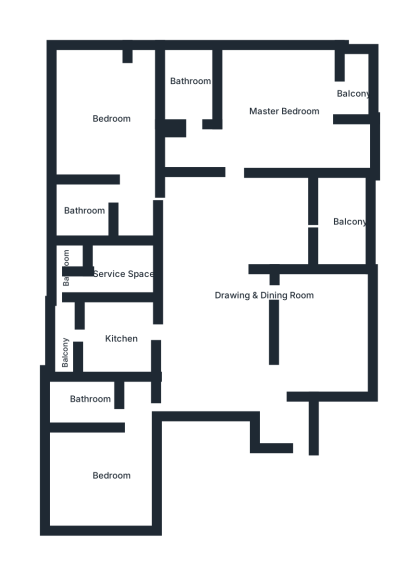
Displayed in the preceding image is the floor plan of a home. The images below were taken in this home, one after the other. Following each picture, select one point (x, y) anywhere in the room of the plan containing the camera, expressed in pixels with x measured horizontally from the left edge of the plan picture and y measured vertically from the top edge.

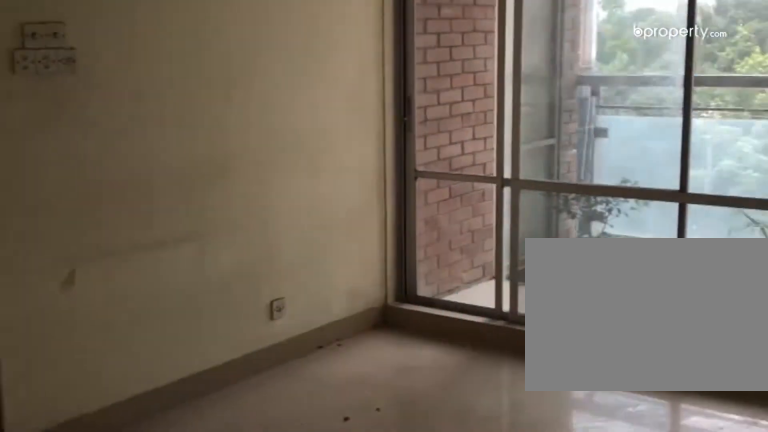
(217, 282)
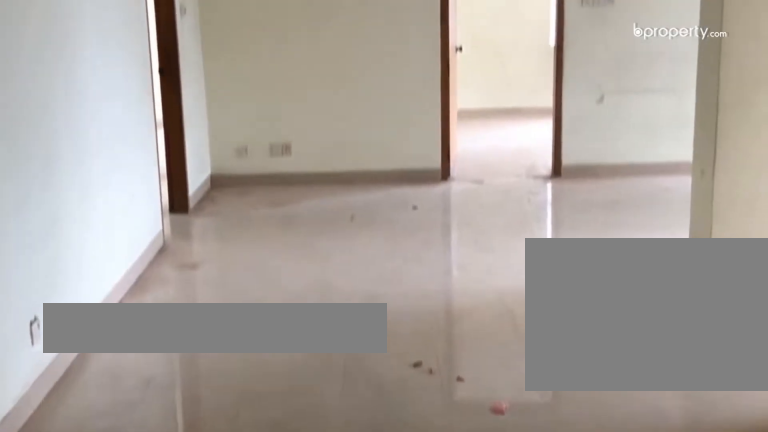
(305, 343)
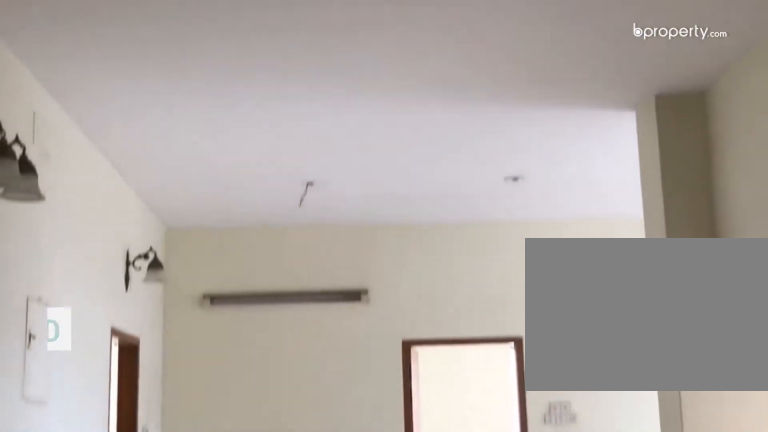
(216, 269)
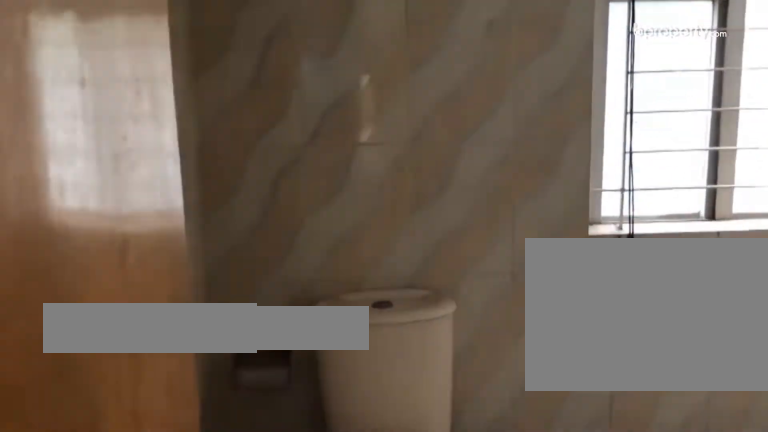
(109, 401)
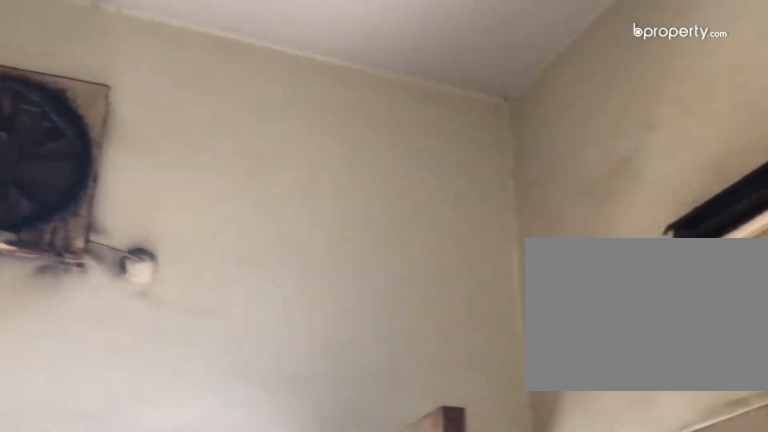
(110, 339)
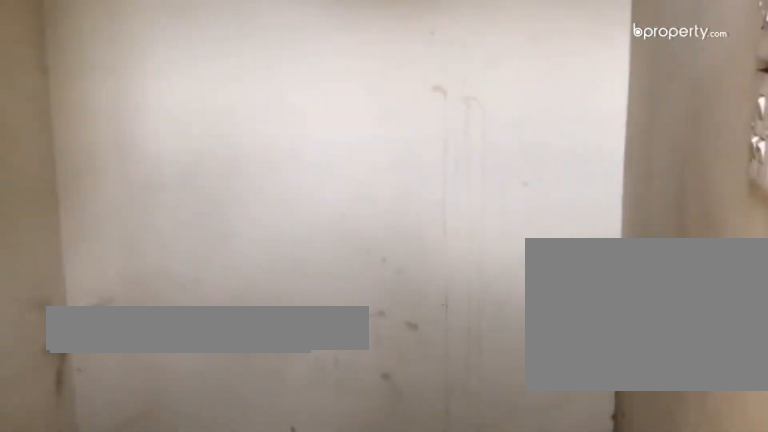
(126, 272)
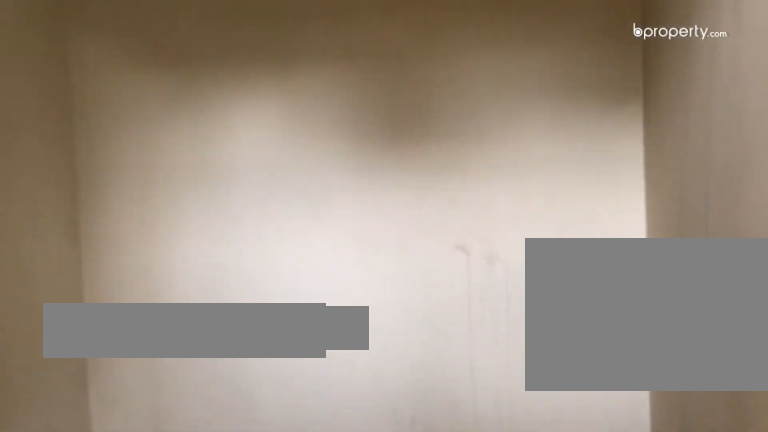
(126, 272)
